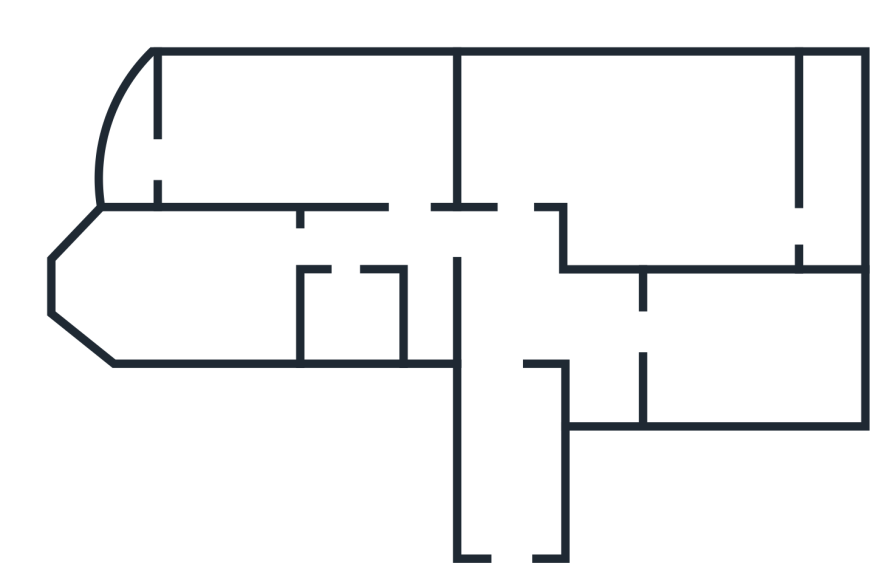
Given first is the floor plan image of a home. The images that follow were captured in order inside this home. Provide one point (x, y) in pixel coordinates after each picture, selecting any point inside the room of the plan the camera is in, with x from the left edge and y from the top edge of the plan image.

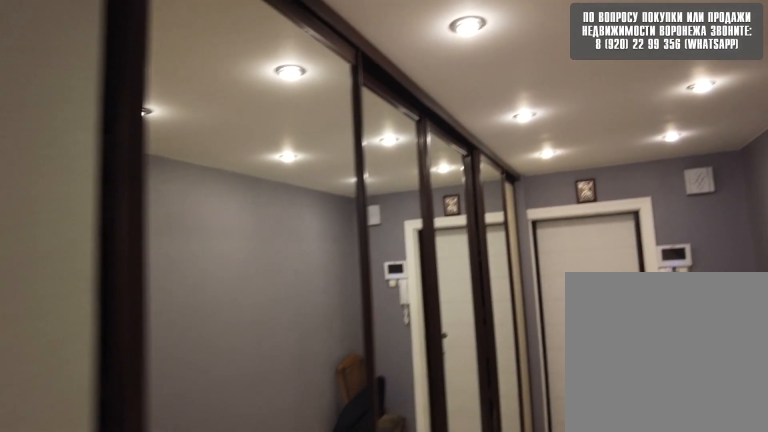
(517, 531)
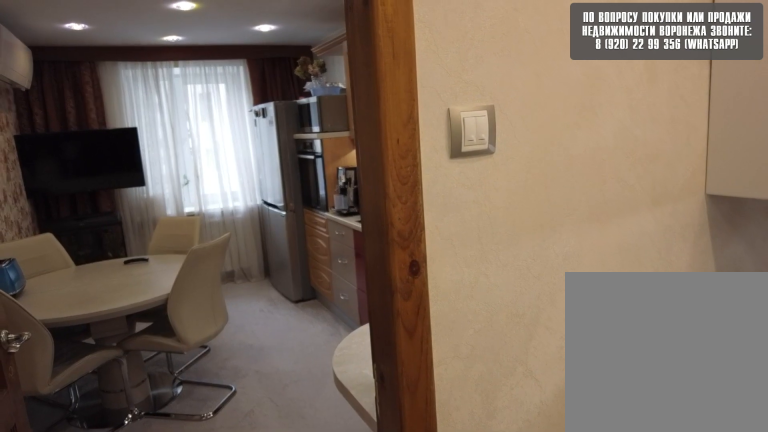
(612, 334)
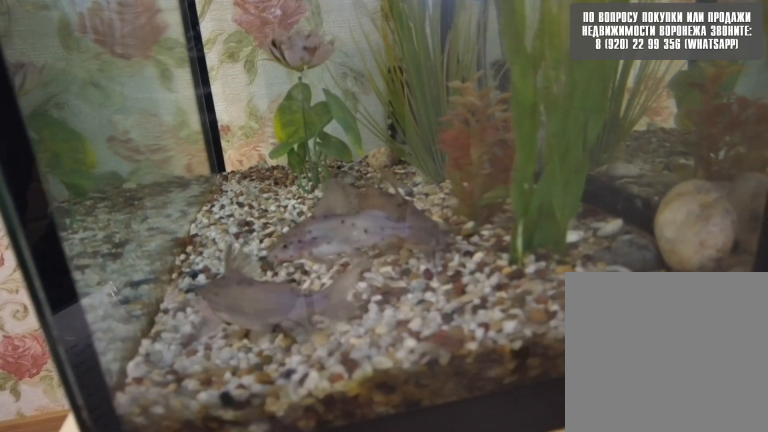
(717, 349)
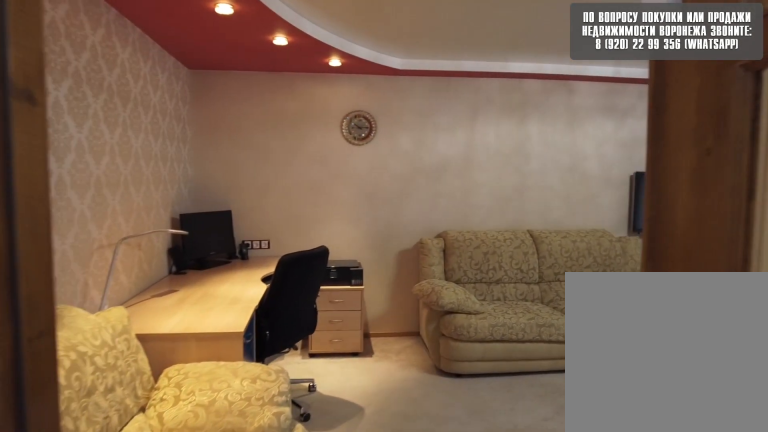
(583, 145)
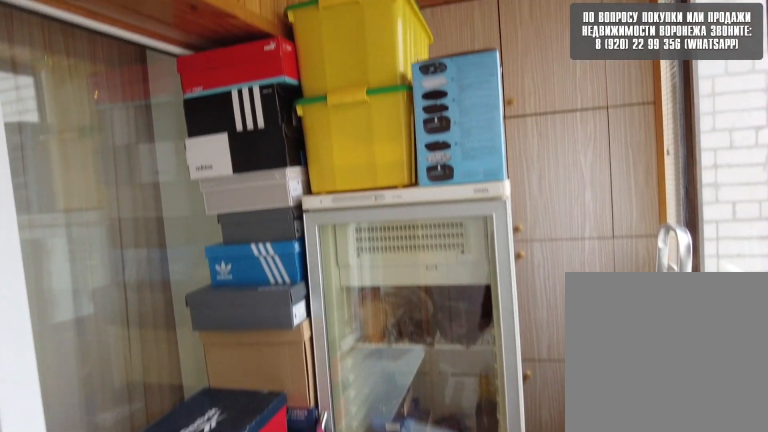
(850, 218)
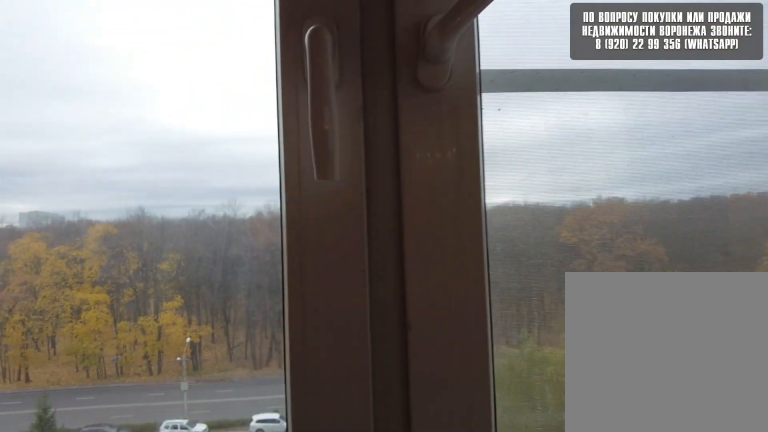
(139, 149)
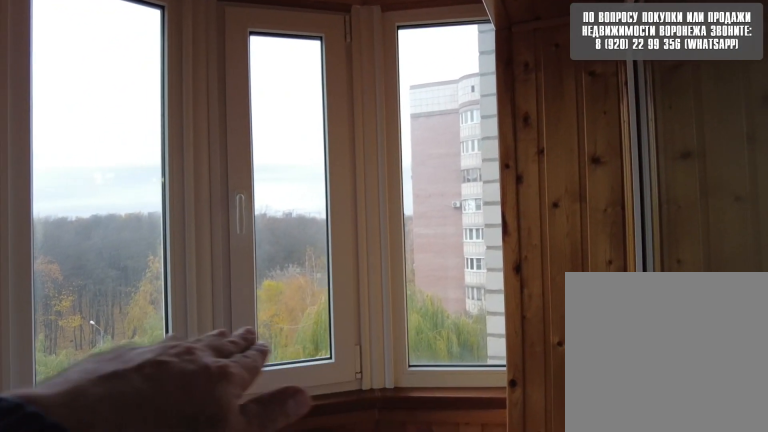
(139, 149)
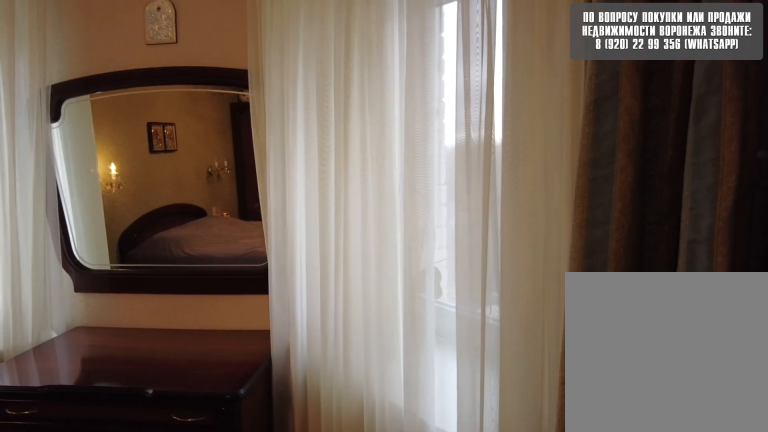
(208, 278)
